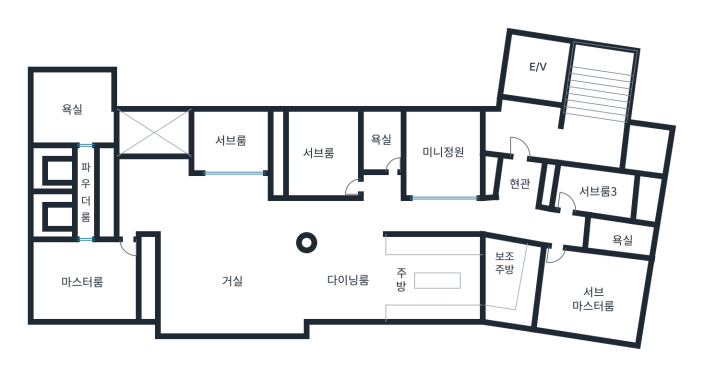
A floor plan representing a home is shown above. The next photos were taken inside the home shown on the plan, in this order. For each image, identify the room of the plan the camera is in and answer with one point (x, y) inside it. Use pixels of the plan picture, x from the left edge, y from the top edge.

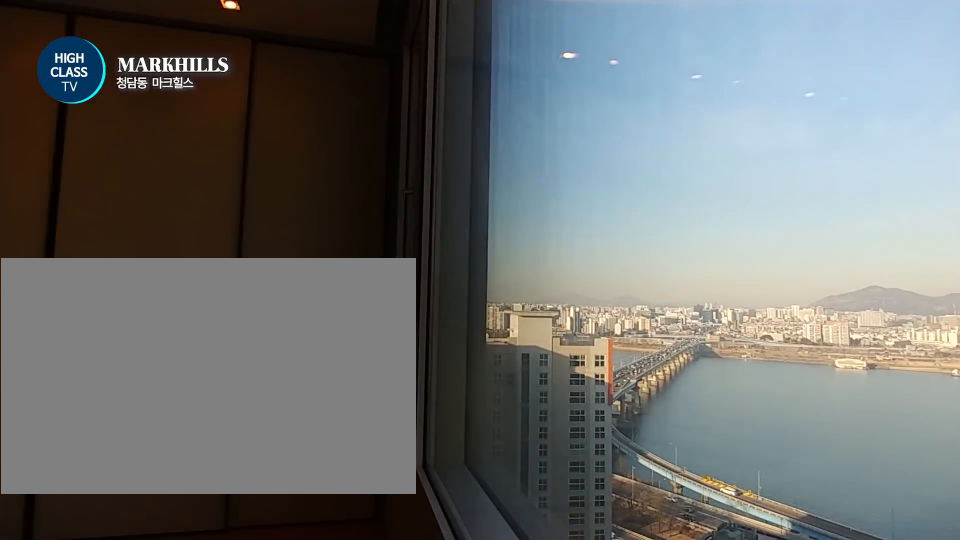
(593, 301)
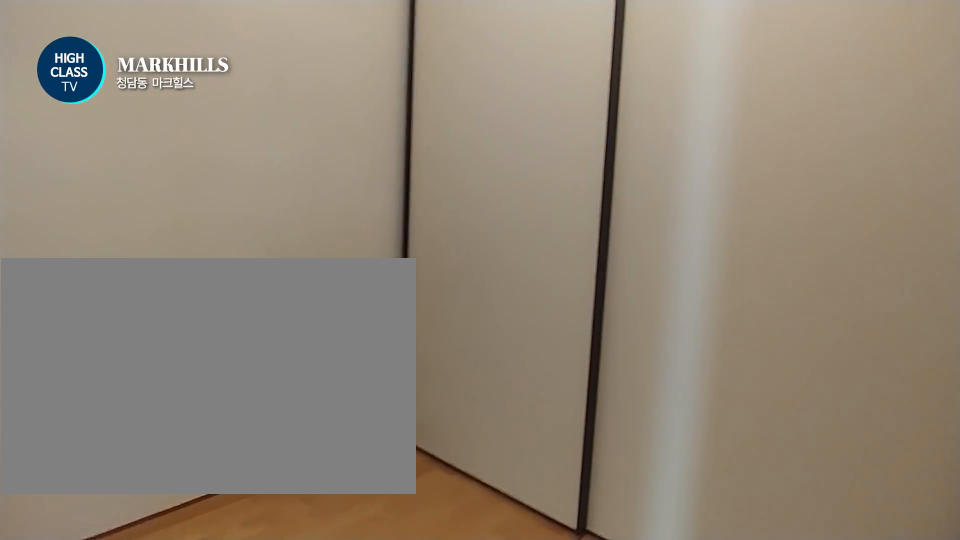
(596, 191)
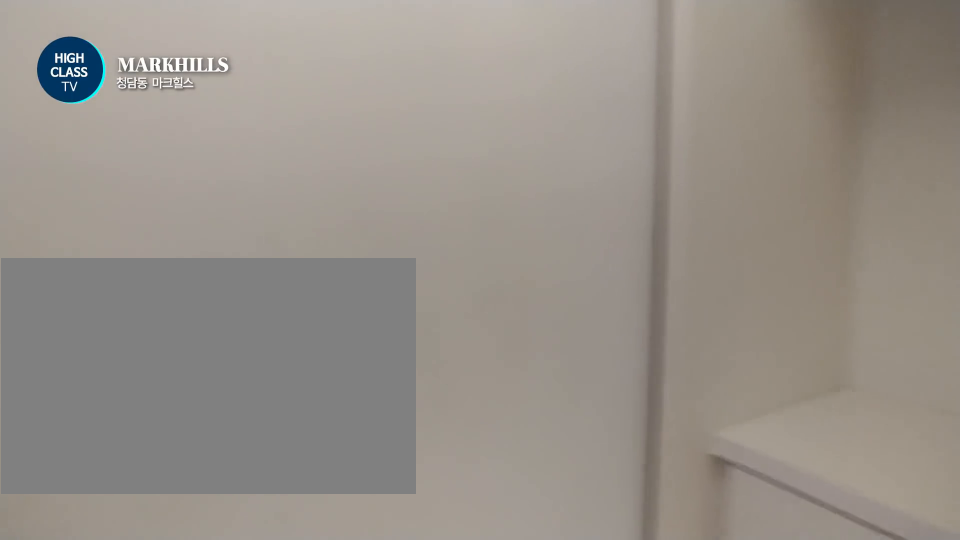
(596, 191)
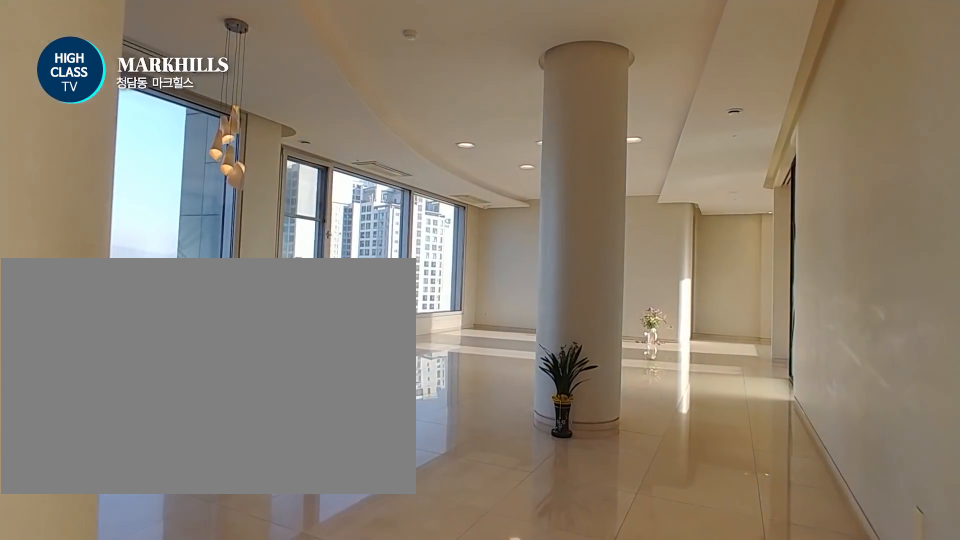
(217, 255)
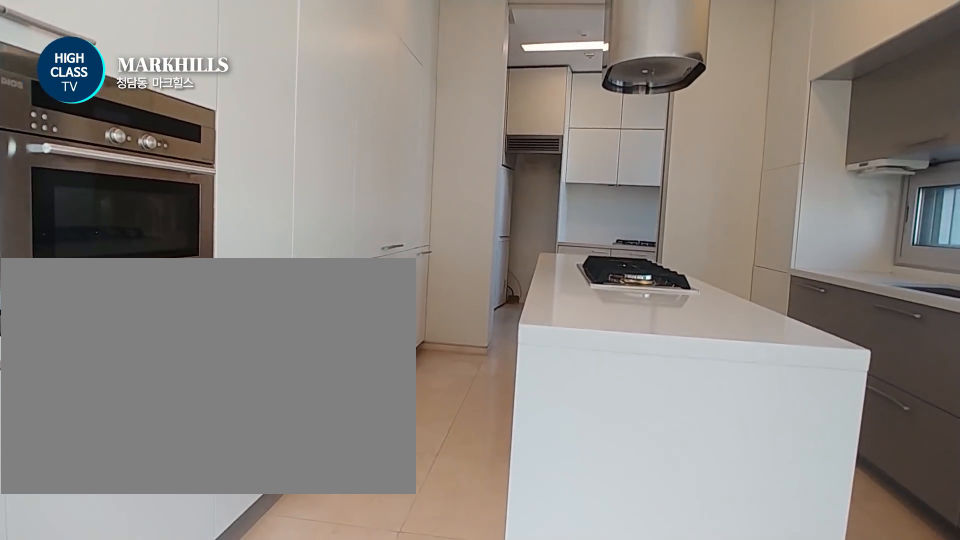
(394, 280)
